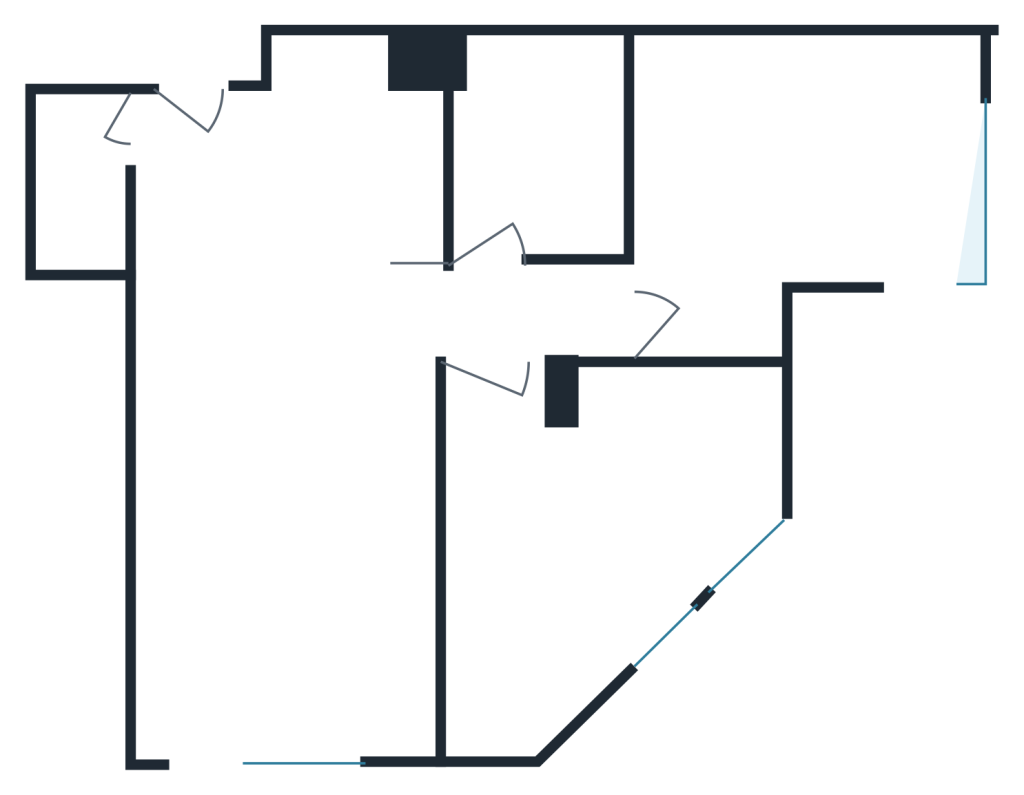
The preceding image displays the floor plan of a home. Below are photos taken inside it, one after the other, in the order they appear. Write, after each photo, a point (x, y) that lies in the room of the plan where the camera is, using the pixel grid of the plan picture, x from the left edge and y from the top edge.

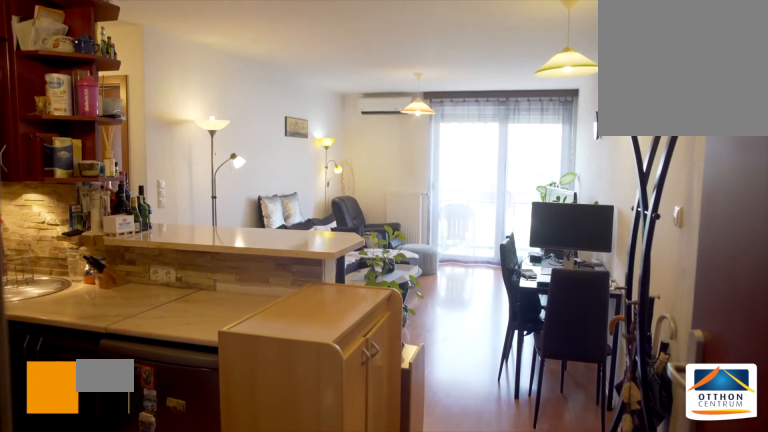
(190, 144)
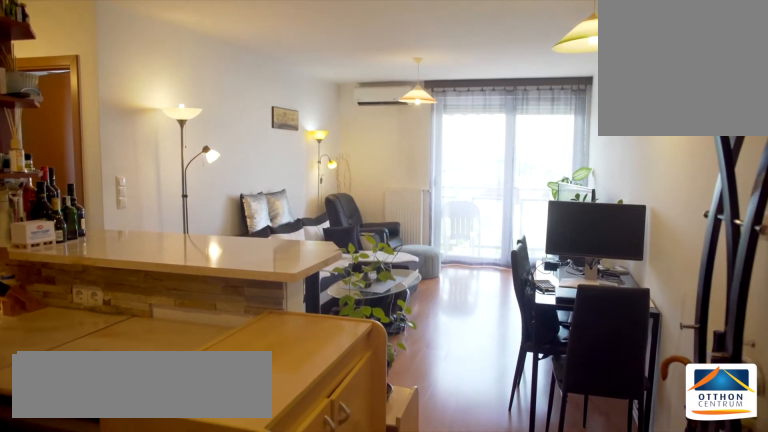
(190, 144)
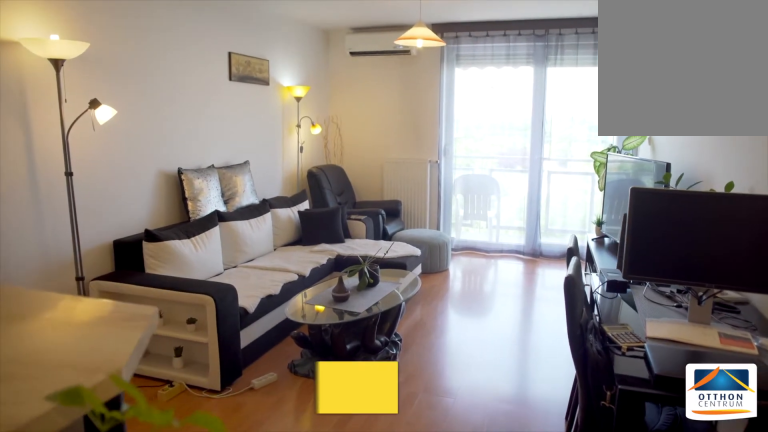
(282, 540)
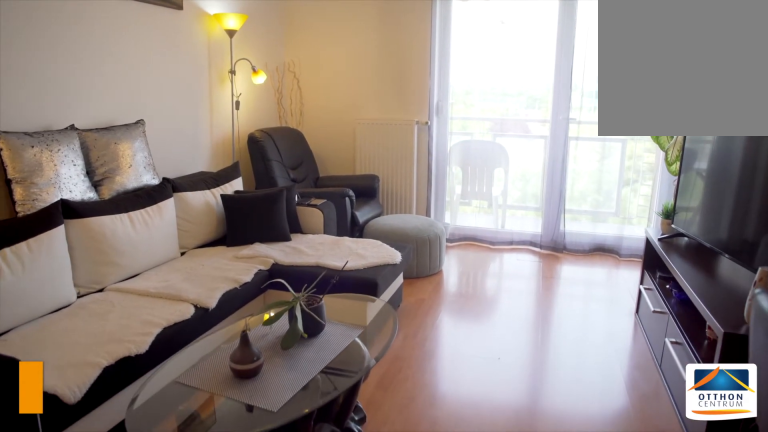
(281, 540)
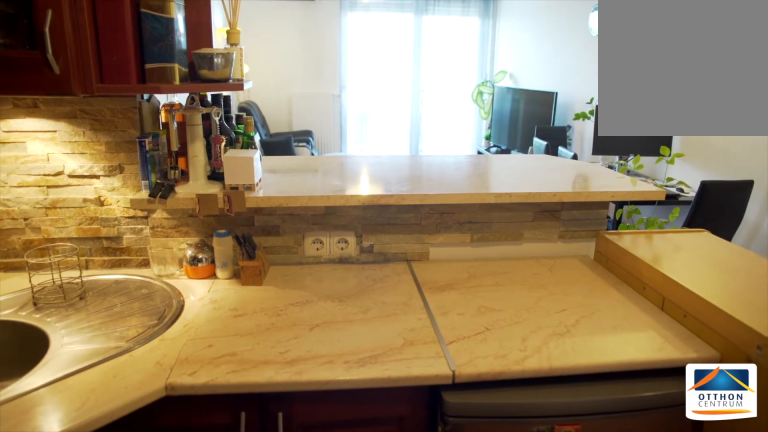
(281, 220)
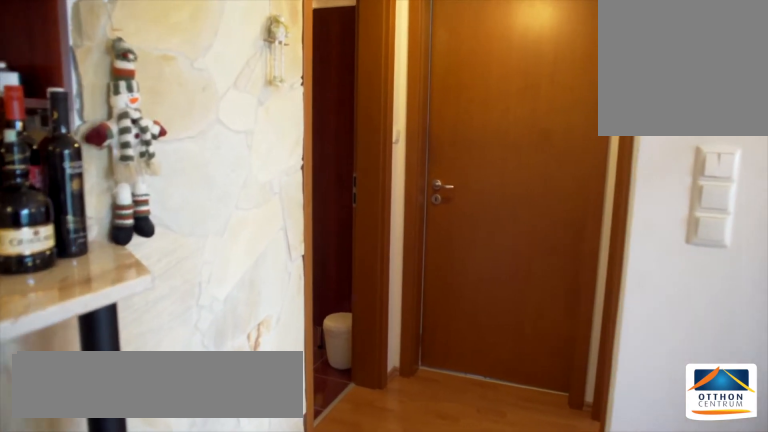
(431, 324)
